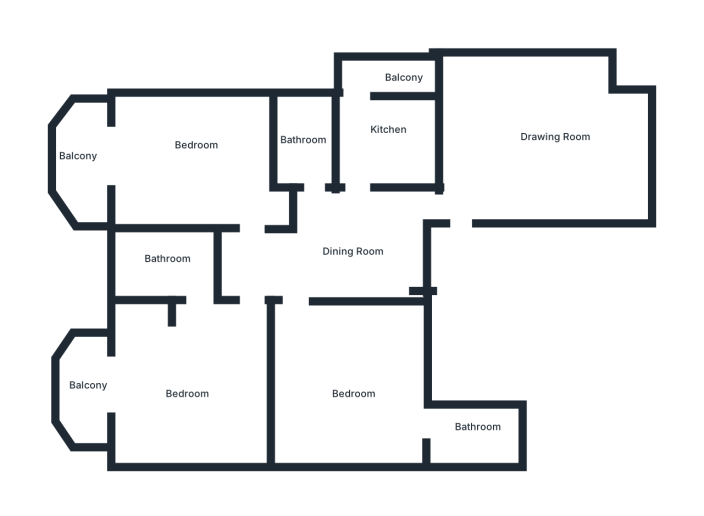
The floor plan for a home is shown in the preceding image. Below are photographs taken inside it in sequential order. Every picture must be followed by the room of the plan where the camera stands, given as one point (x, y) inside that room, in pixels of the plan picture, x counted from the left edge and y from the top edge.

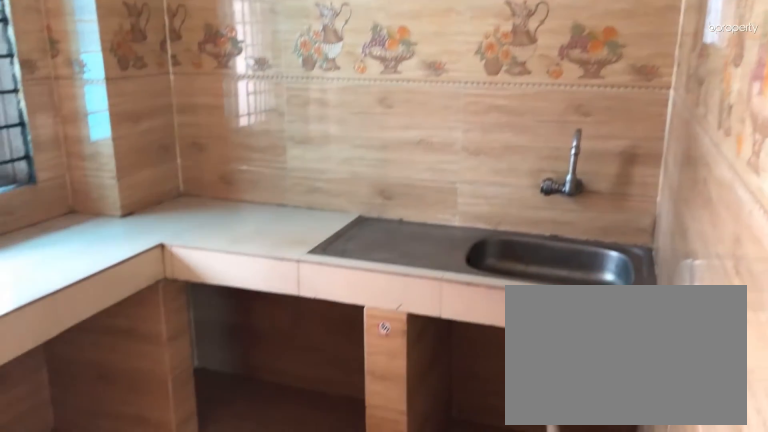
(380, 128)
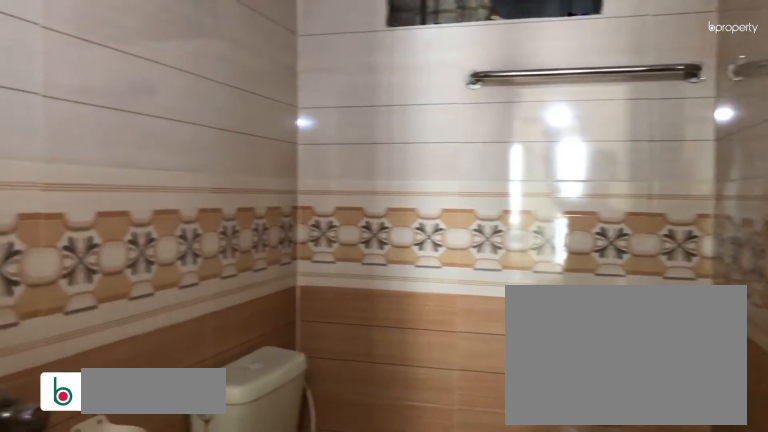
(301, 140)
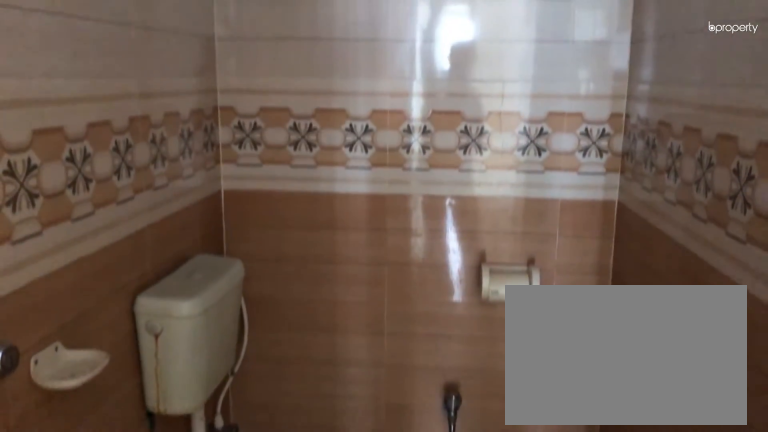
(301, 140)
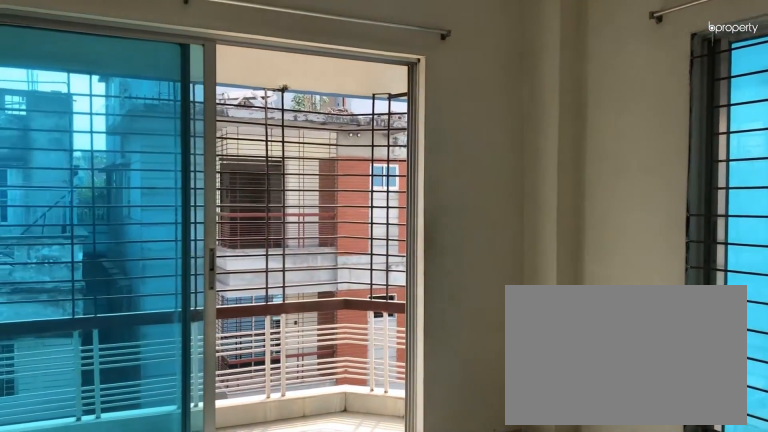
(191, 152)
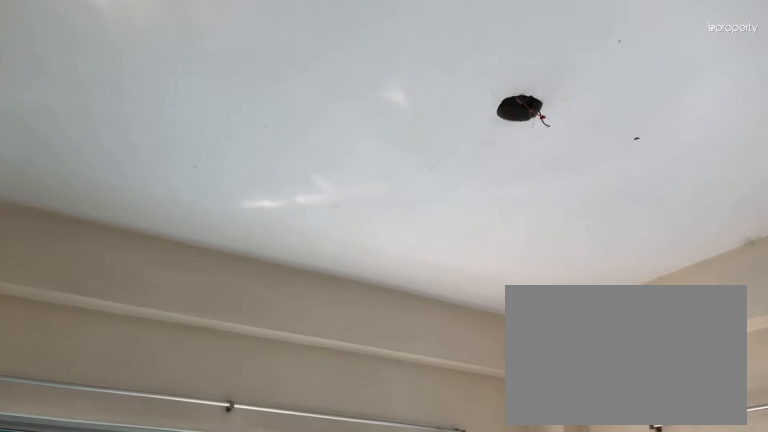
(191, 152)
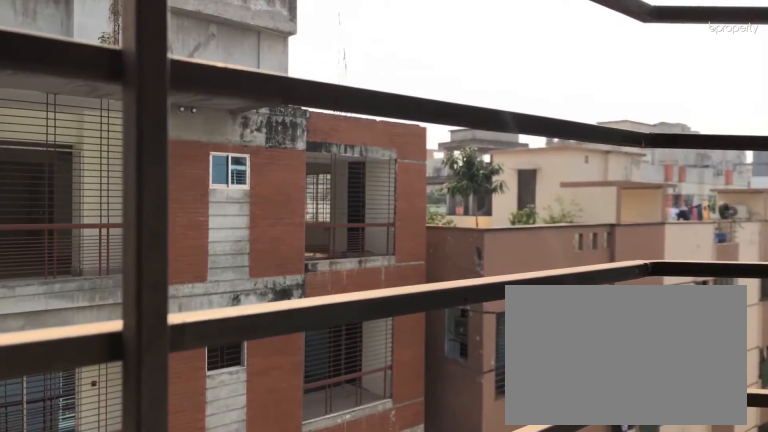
(74, 164)
